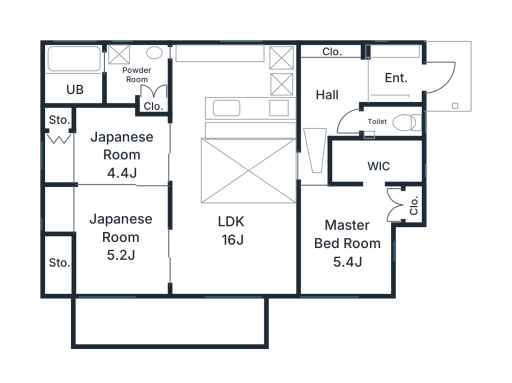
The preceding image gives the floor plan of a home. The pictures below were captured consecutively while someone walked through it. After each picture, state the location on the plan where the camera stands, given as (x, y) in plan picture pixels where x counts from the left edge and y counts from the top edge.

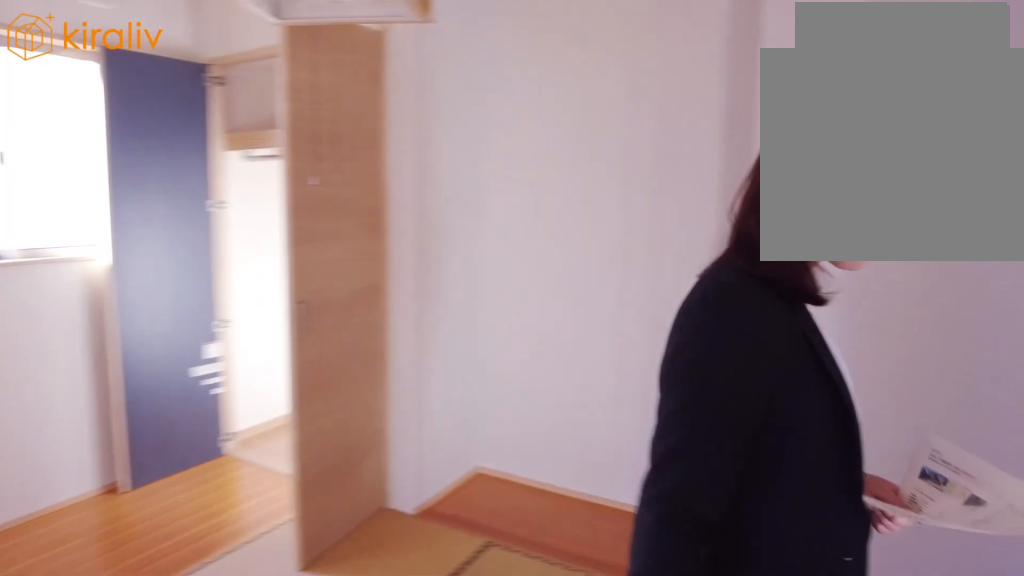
(134, 167)
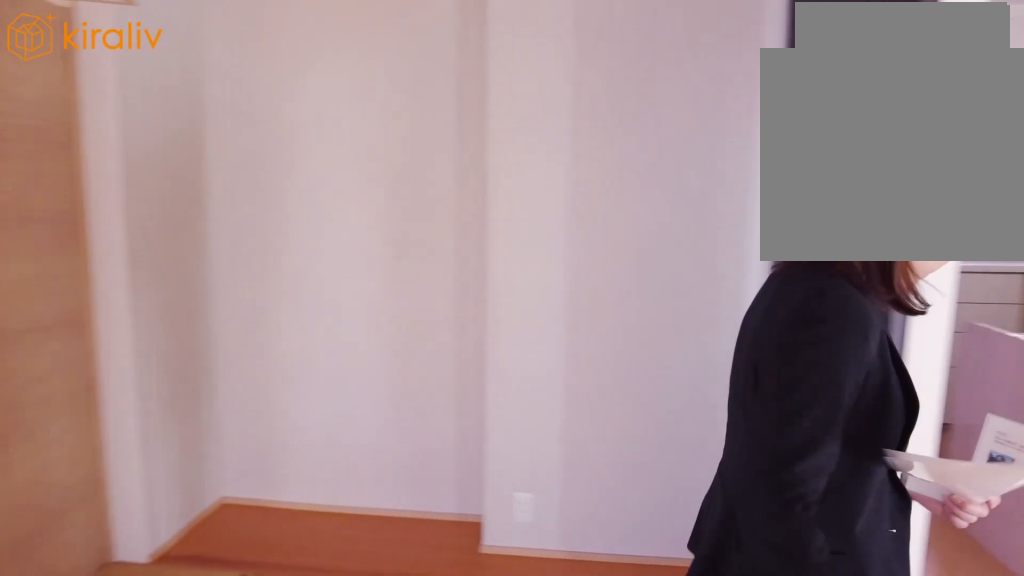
(155, 167)
